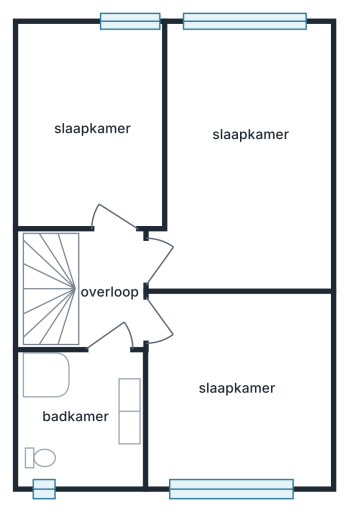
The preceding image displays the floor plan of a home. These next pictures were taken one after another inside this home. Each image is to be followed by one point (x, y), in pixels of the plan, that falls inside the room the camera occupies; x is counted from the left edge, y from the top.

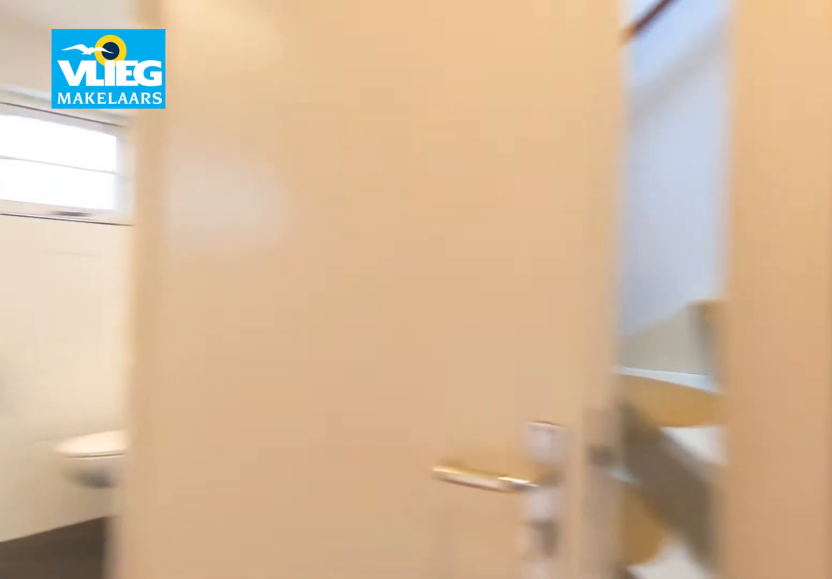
(109, 294)
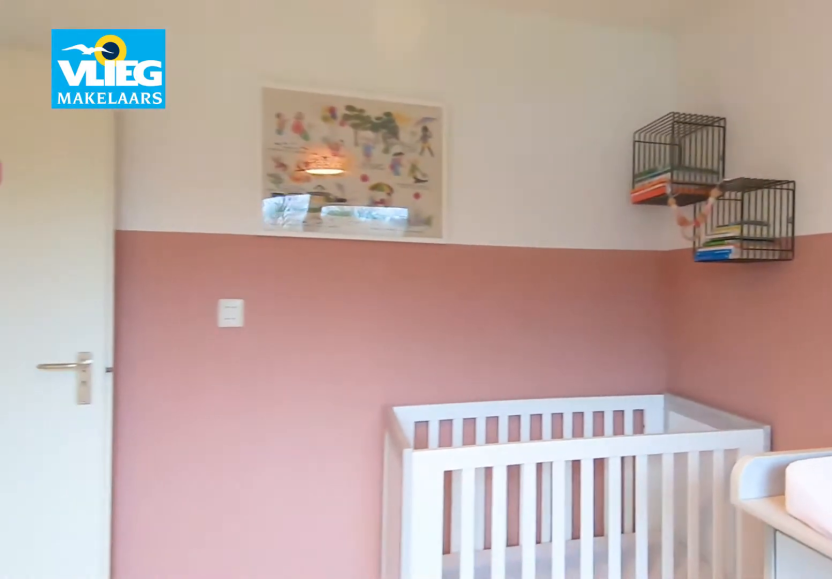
(236, 387)
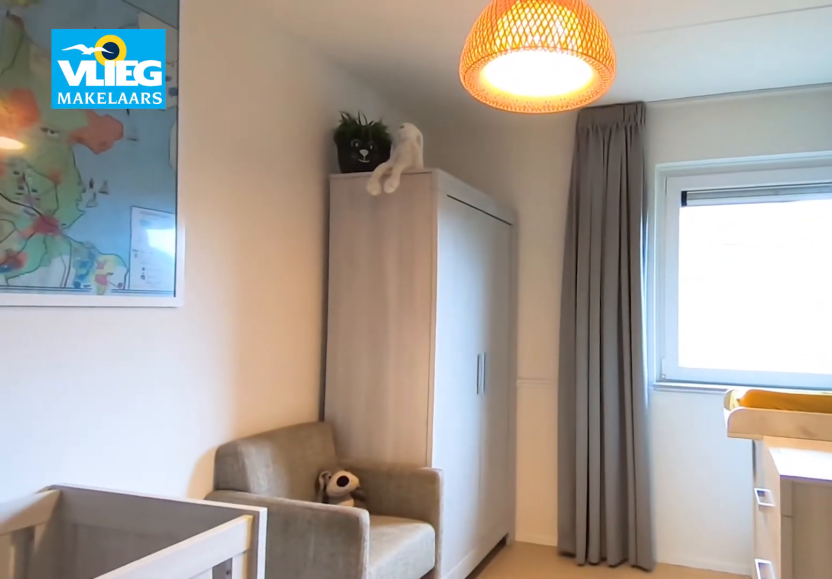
(84, 112)
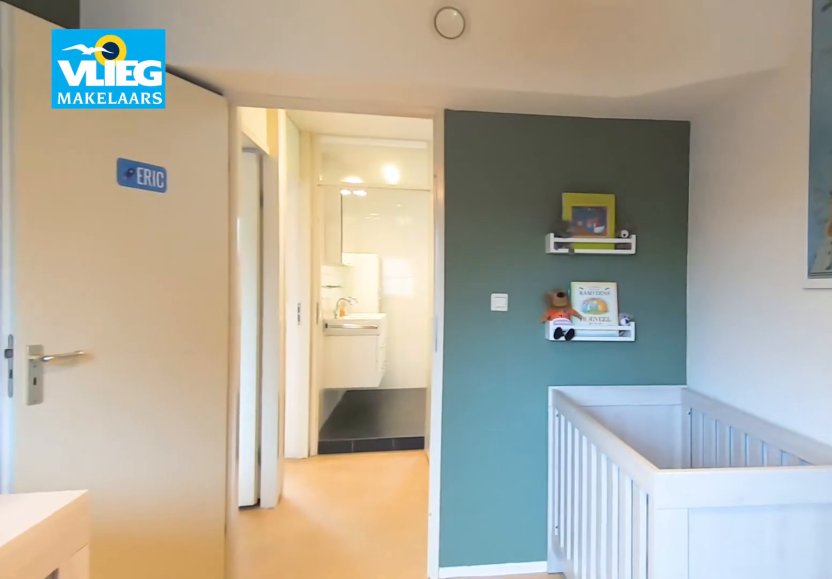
(84, 112)
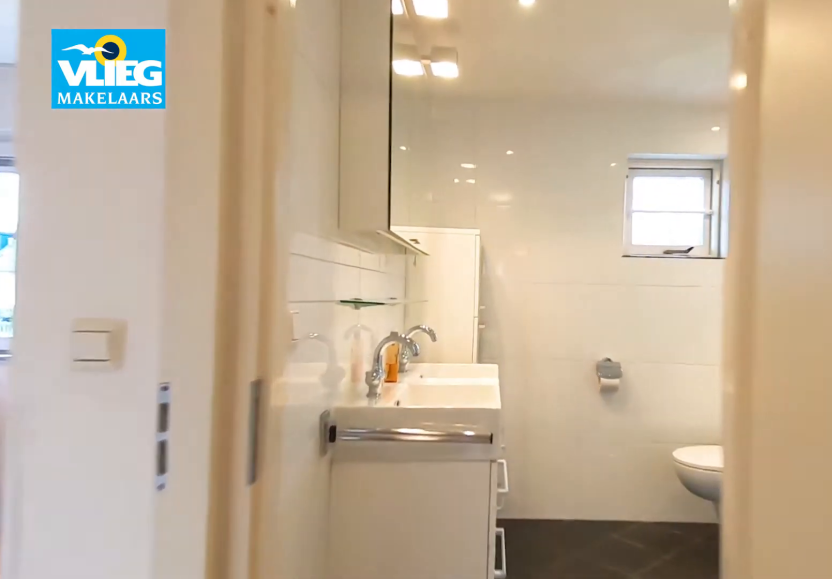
(109, 294)
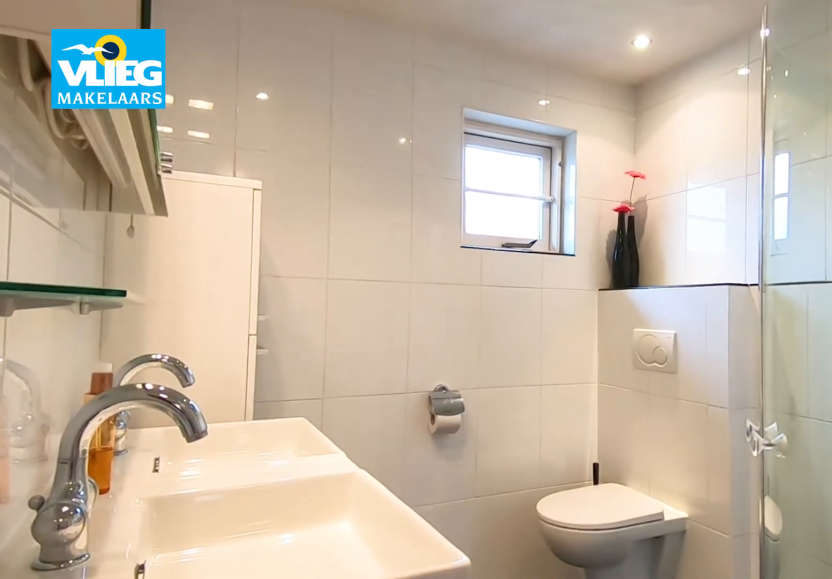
(83, 415)
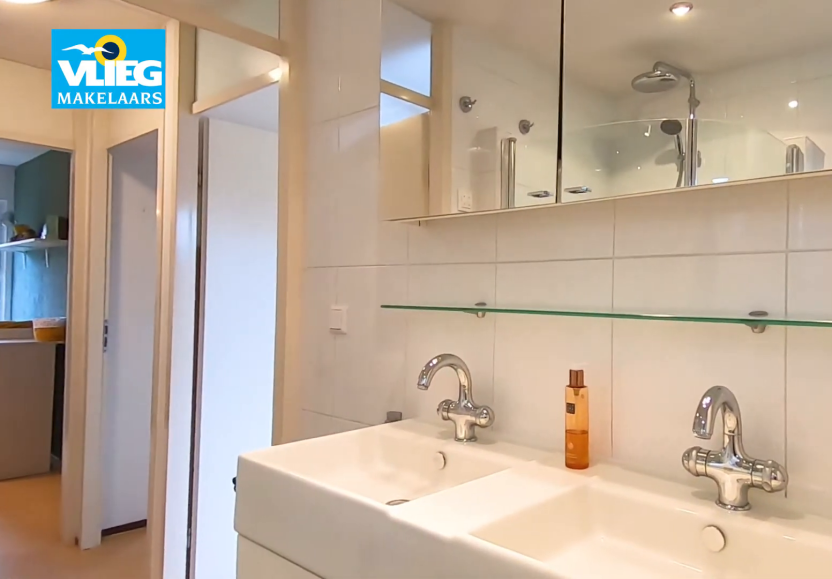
(83, 415)
